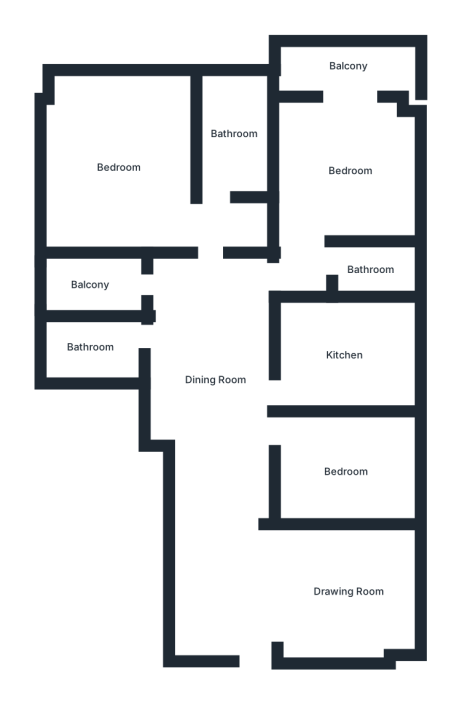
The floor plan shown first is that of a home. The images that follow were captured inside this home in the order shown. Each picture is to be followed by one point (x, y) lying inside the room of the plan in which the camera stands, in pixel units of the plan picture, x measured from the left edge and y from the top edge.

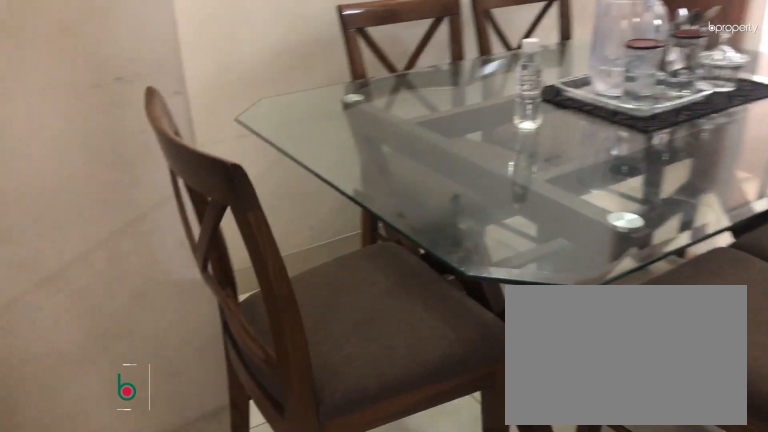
(217, 382)
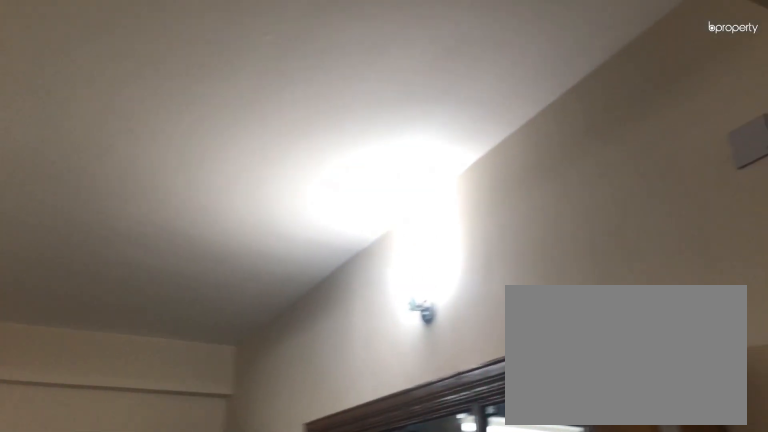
(217, 382)
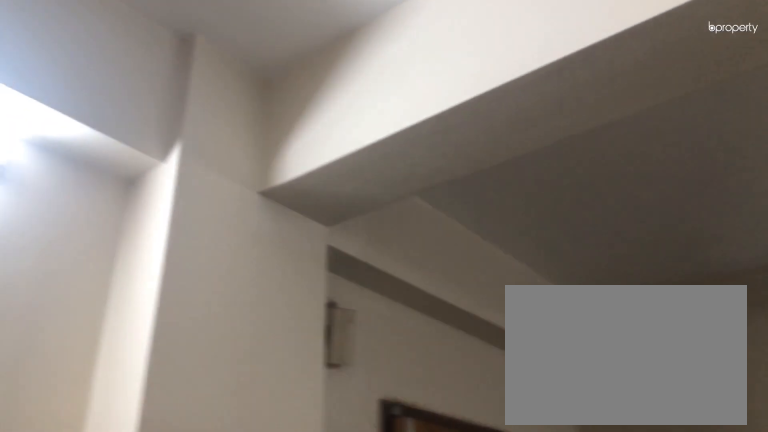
(348, 590)
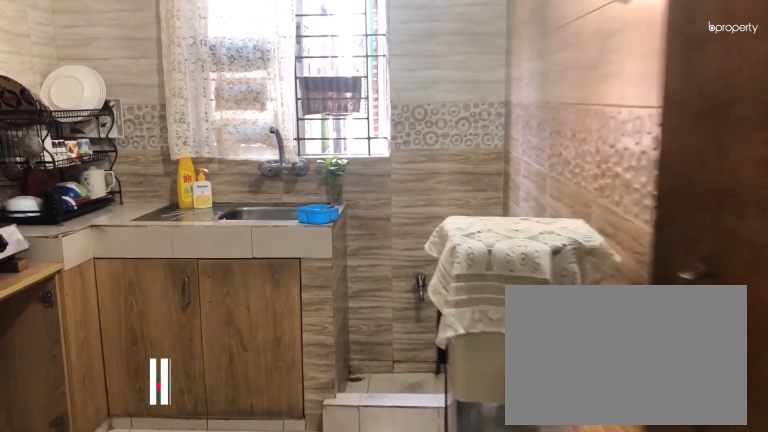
(342, 353)
